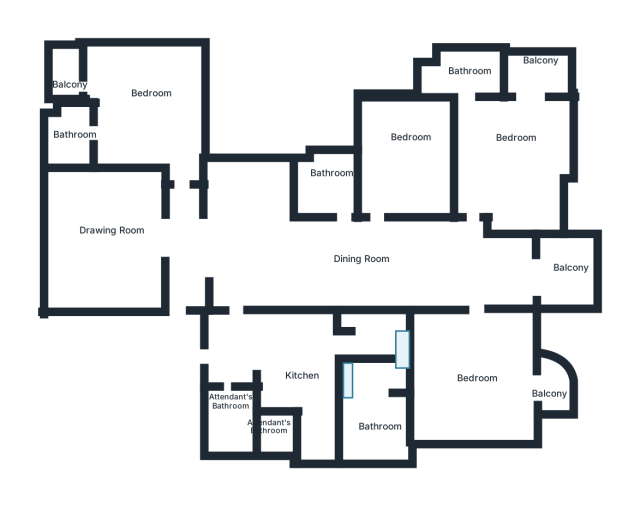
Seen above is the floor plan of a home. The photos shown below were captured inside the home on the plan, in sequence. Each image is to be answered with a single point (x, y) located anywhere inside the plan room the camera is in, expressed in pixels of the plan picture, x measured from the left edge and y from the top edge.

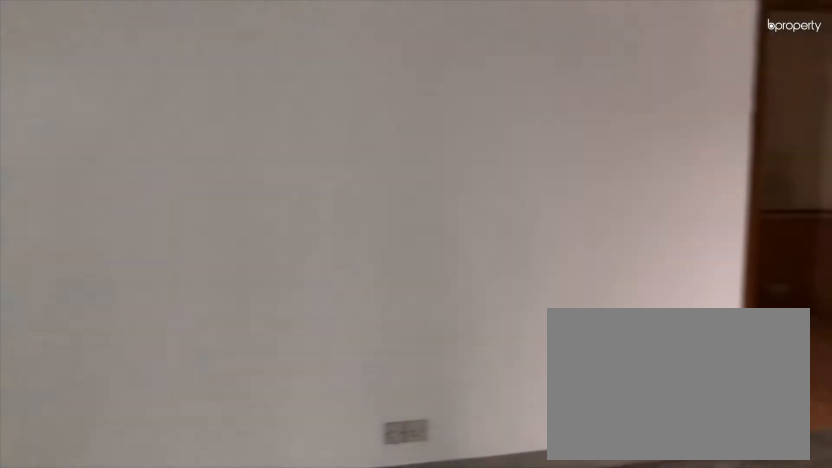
(287, 255)
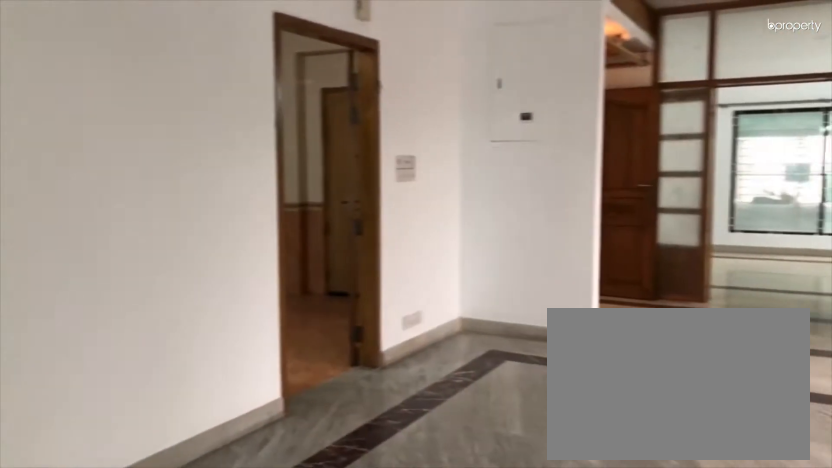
(287, 255)
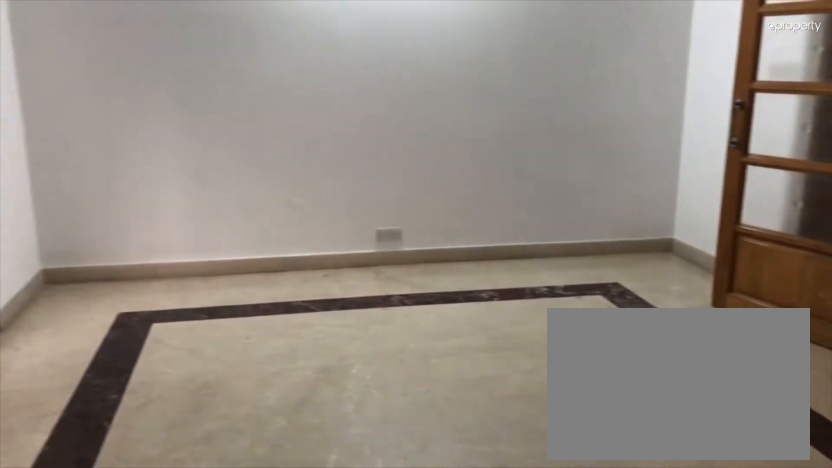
(99, 237)
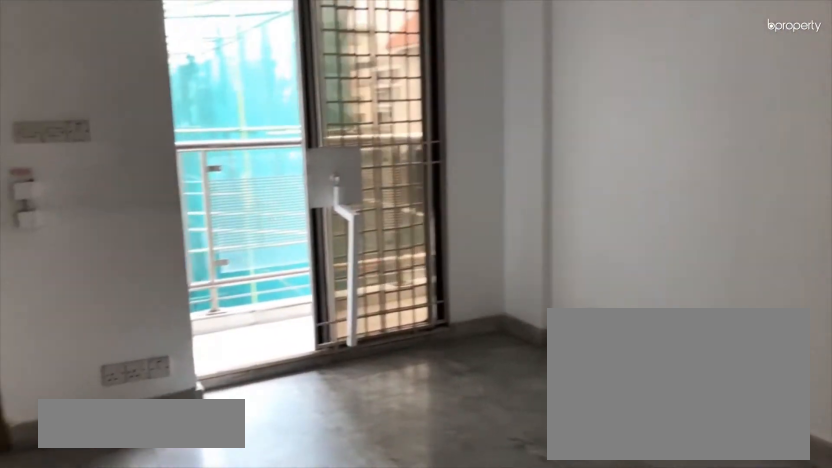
(134, 106)
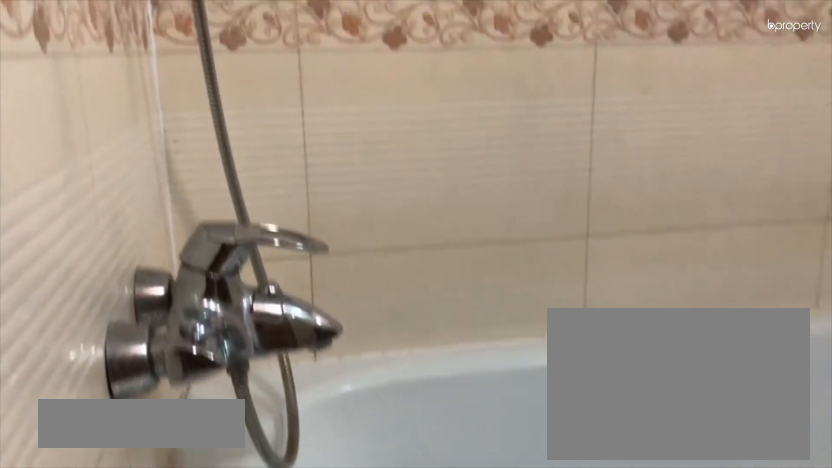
(78, 135)
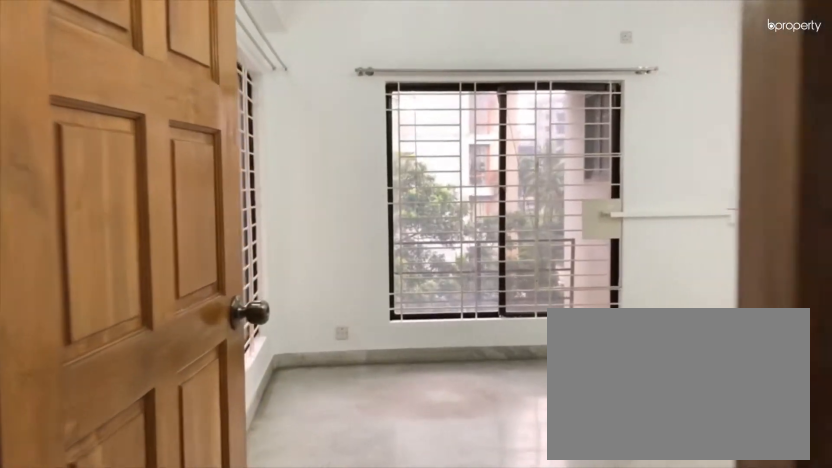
(373, 219)
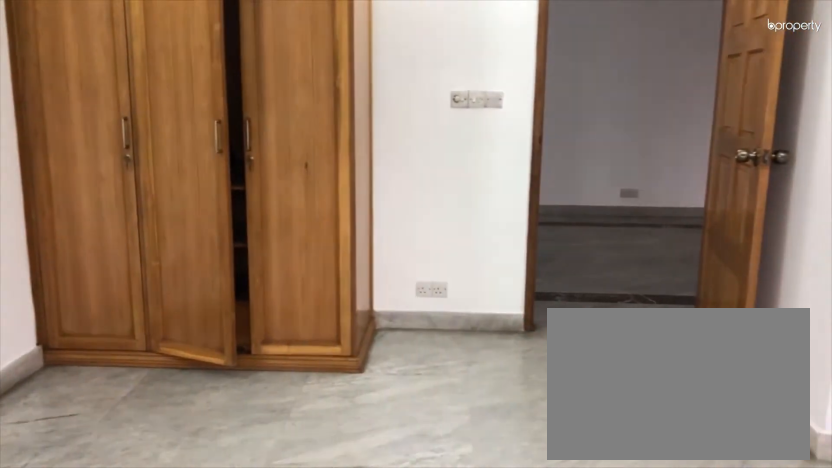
(411, 155)
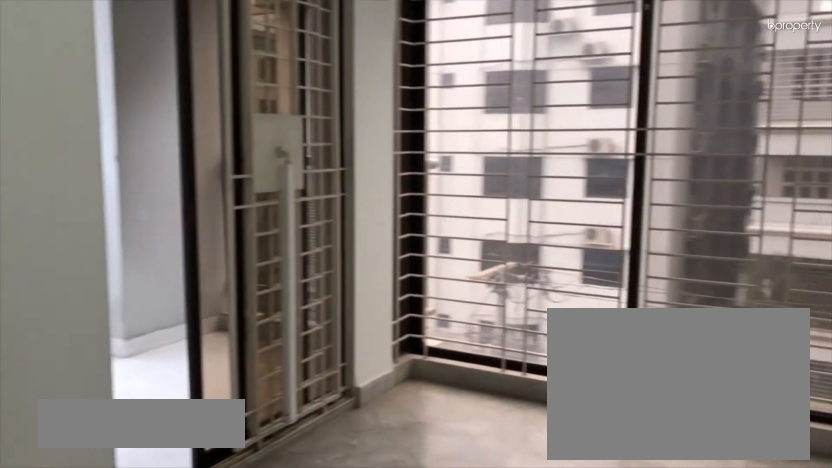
(522, 135)
